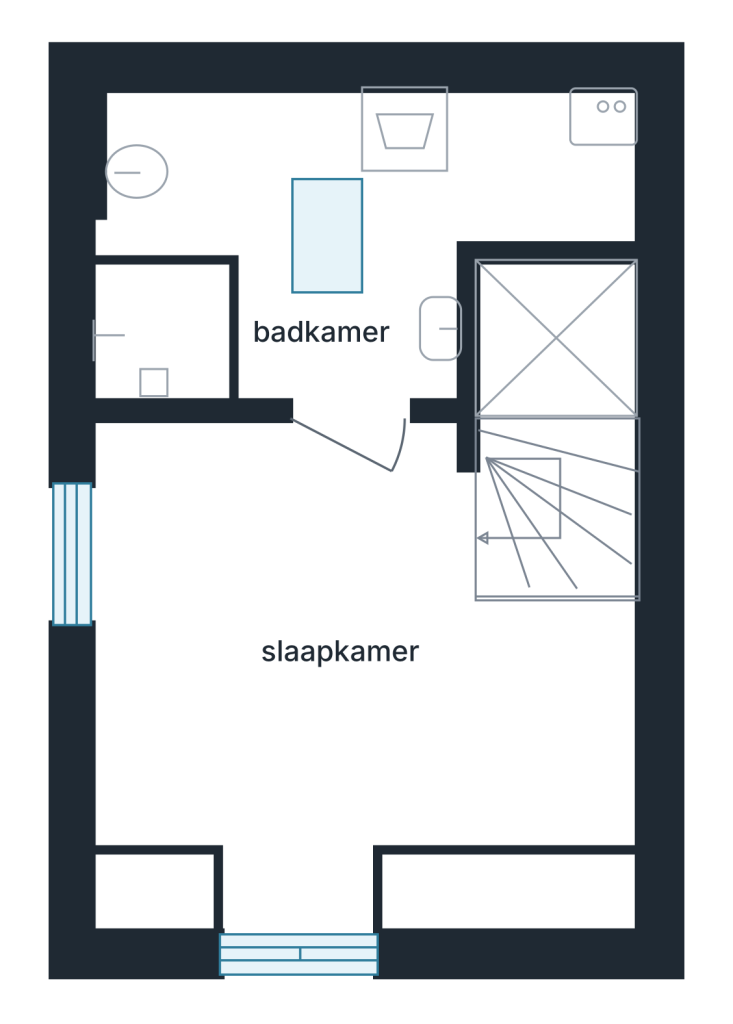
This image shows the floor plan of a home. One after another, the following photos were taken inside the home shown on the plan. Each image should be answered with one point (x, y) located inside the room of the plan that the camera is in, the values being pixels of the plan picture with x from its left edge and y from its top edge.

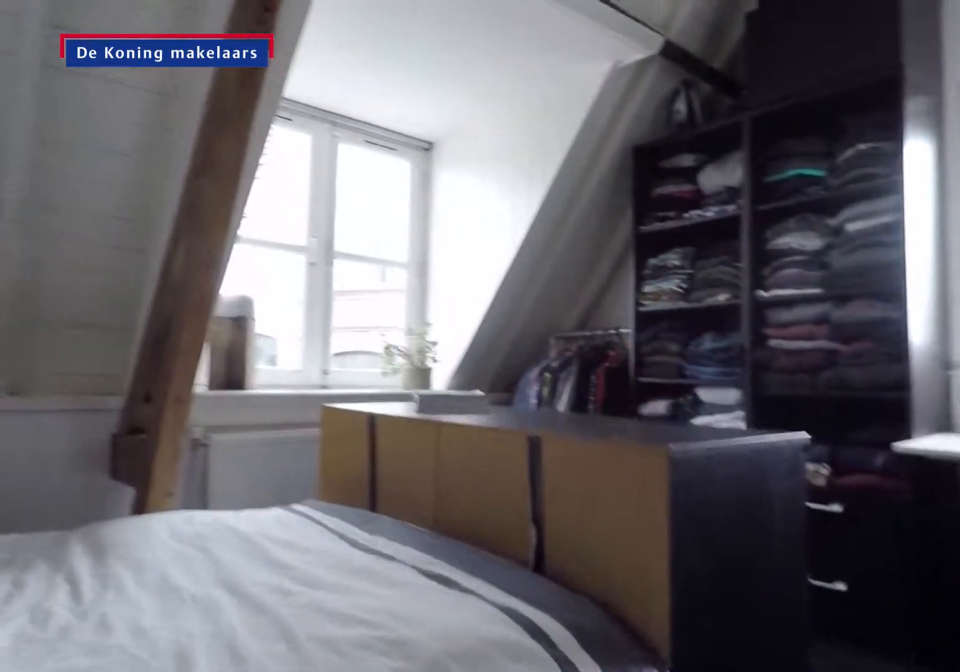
(309, 902)
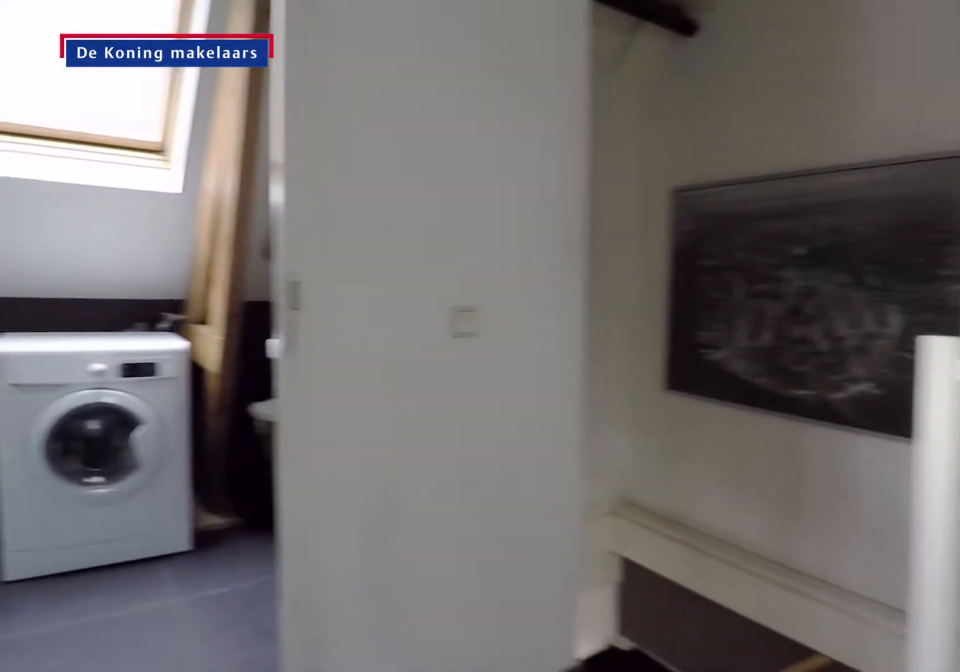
(309, 902)
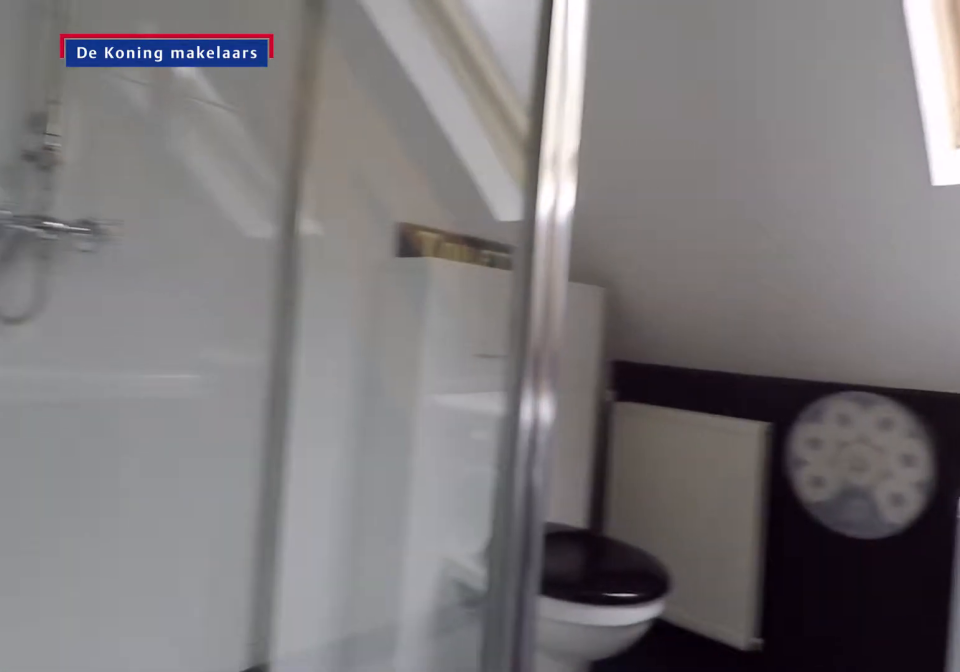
(329, 260)
